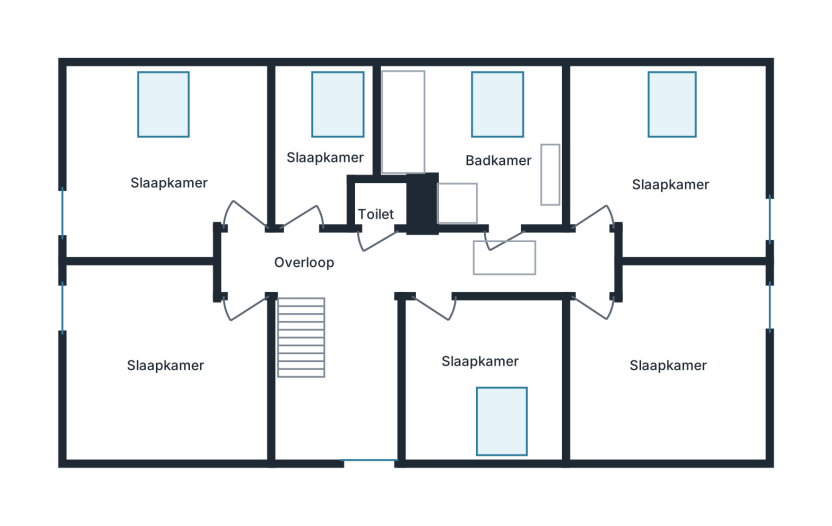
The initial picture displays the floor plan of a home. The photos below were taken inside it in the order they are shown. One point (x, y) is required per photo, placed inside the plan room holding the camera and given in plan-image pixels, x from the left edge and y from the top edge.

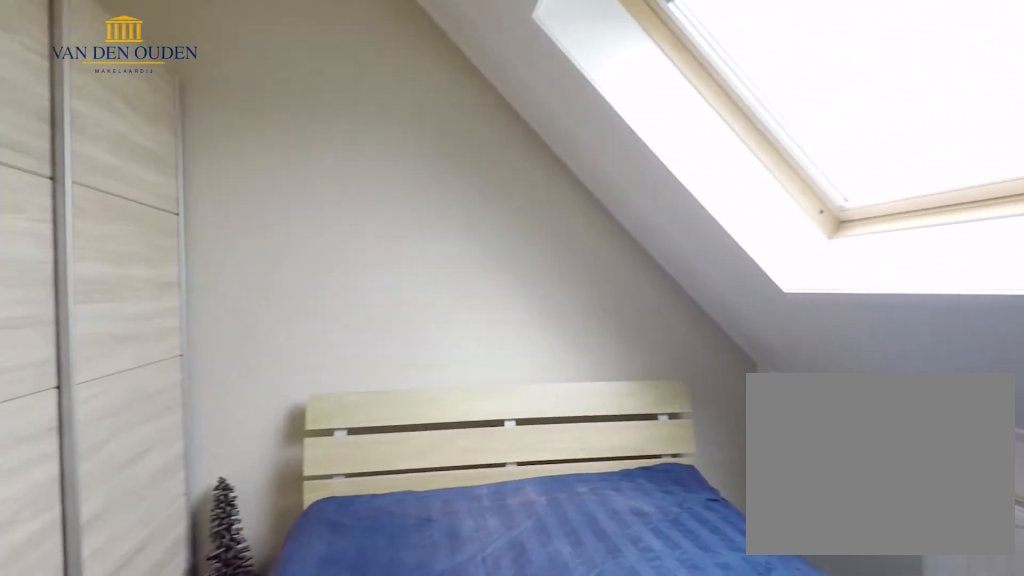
(484, 365)
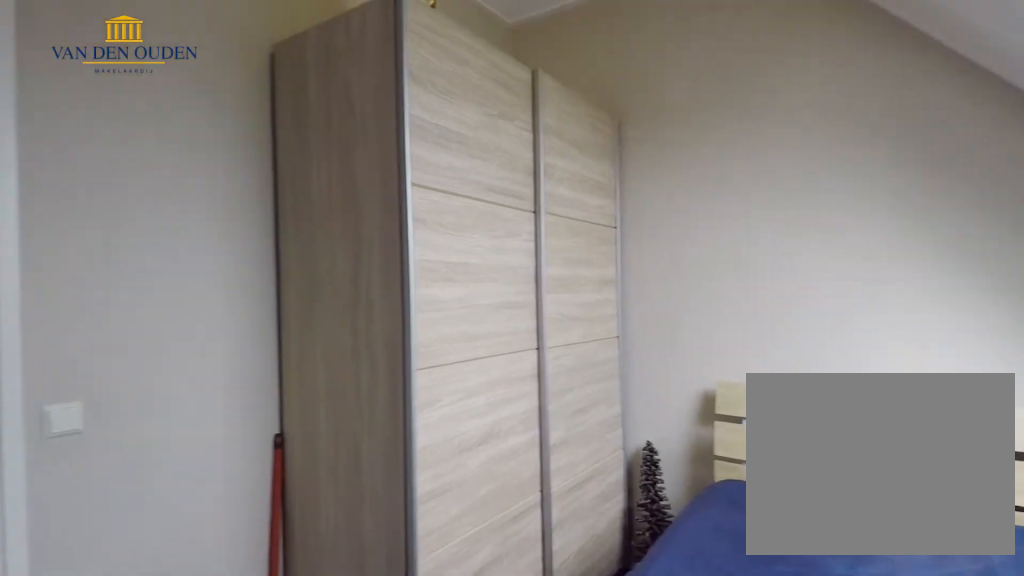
(484, 365)
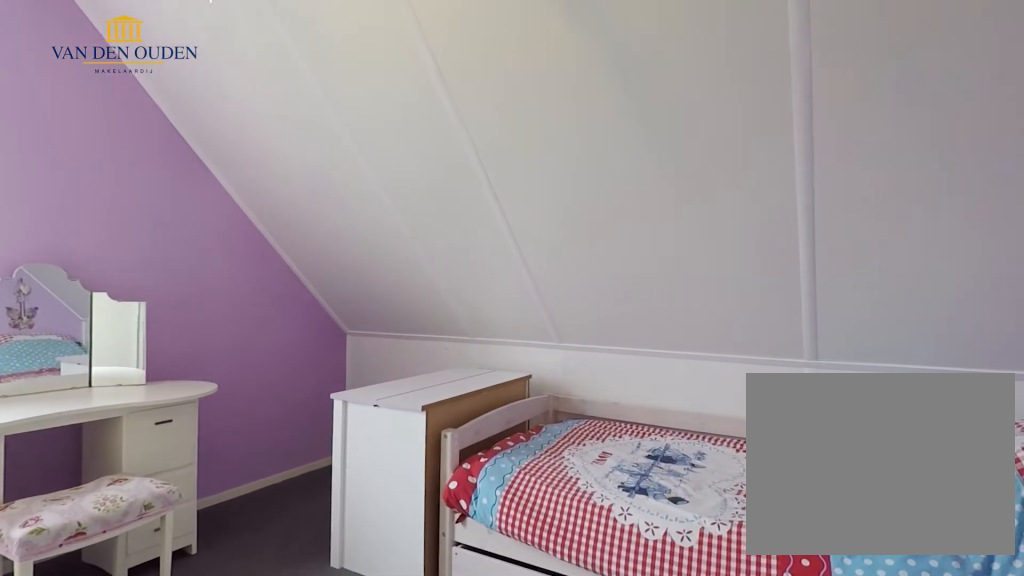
(669, 350)
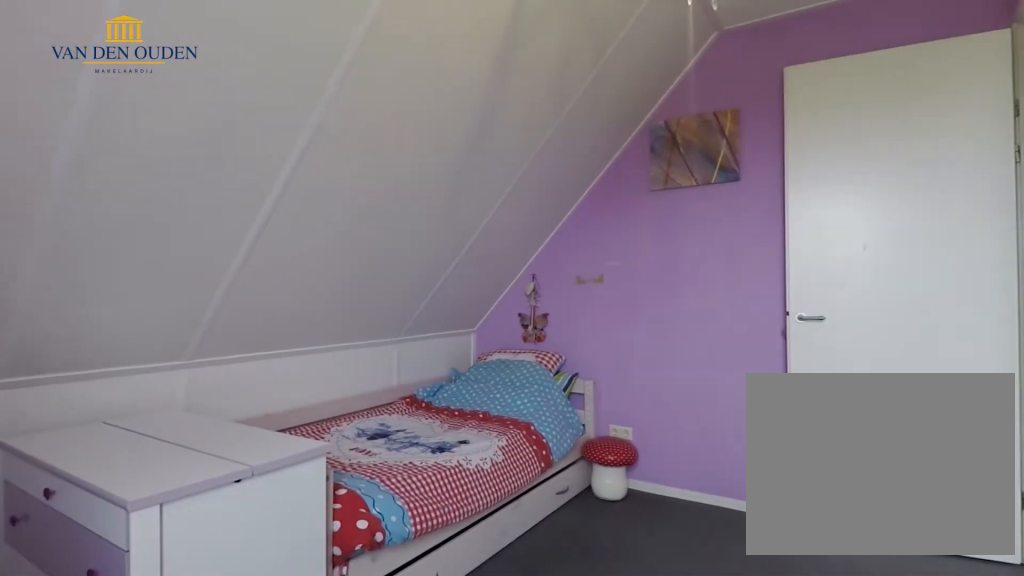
(669, 350)
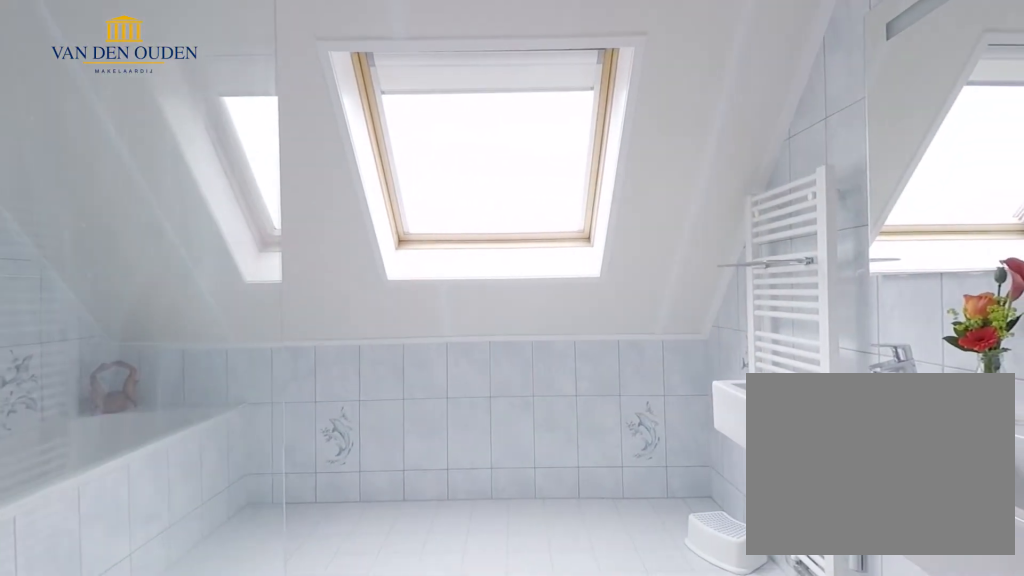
(487, 158)
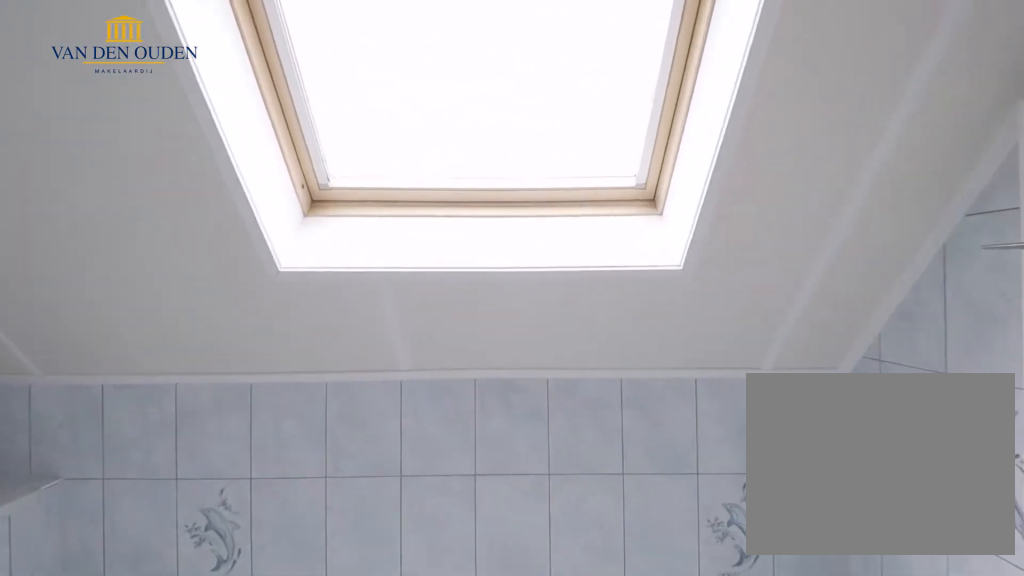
(487, 158)
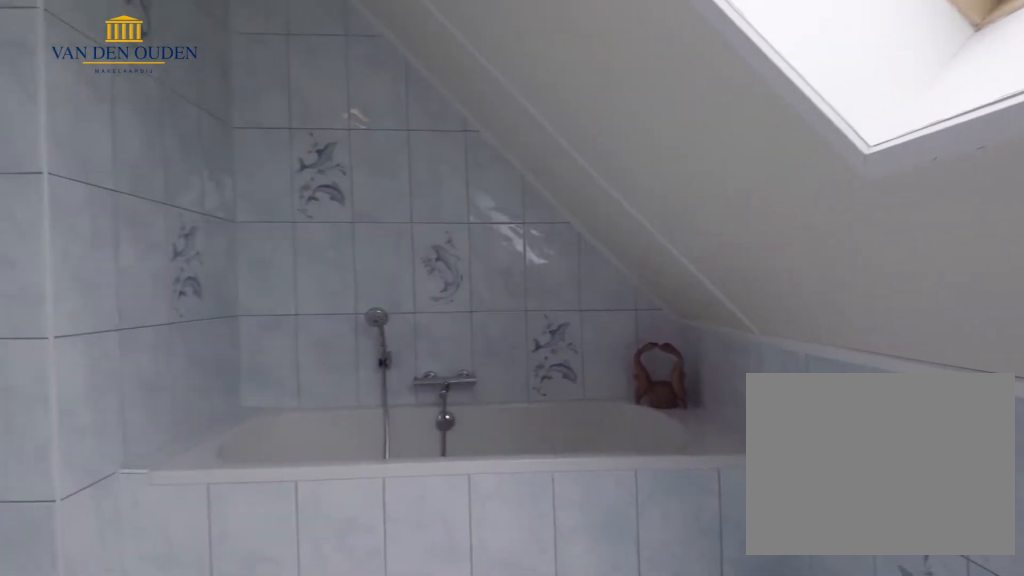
(487, 158)
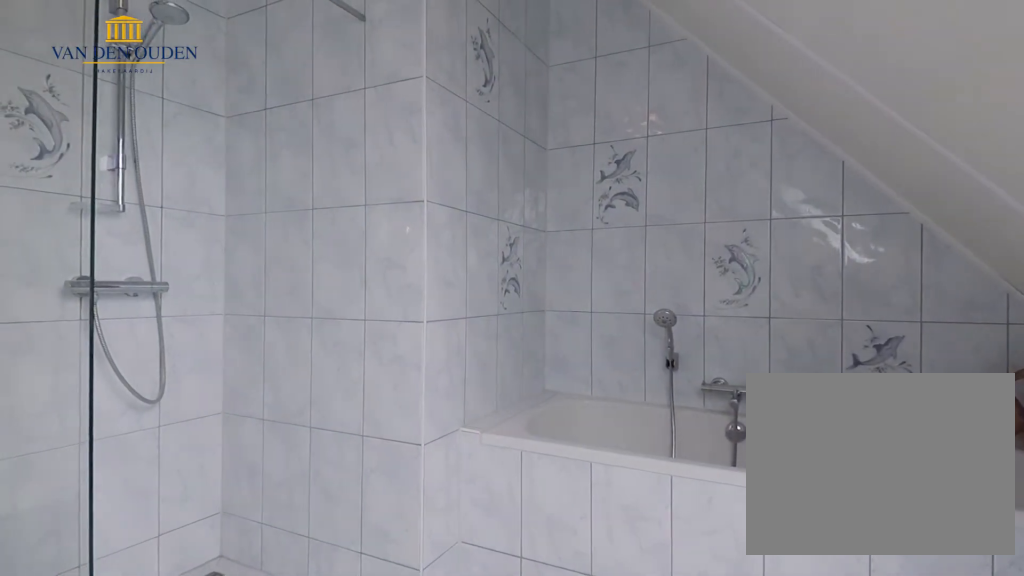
(487, 158)
